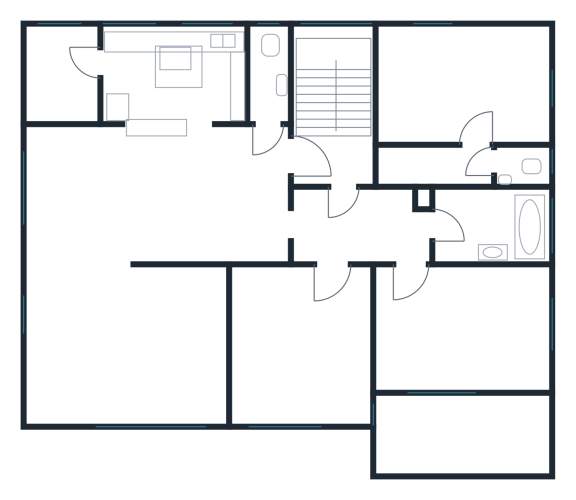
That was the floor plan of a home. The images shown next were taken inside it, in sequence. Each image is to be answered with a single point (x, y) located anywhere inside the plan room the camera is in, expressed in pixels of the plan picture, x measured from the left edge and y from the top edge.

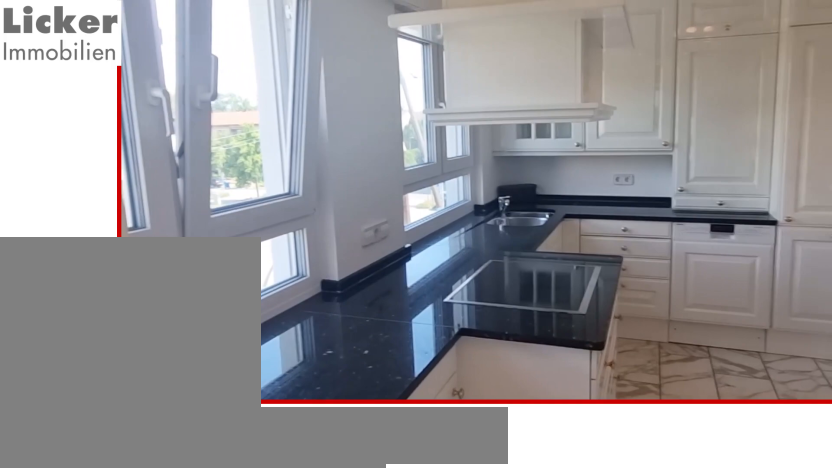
(171, 73)
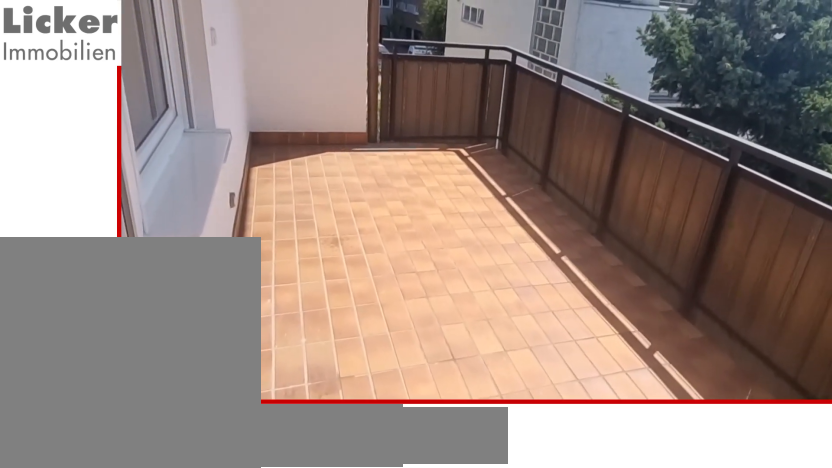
(467, 433)
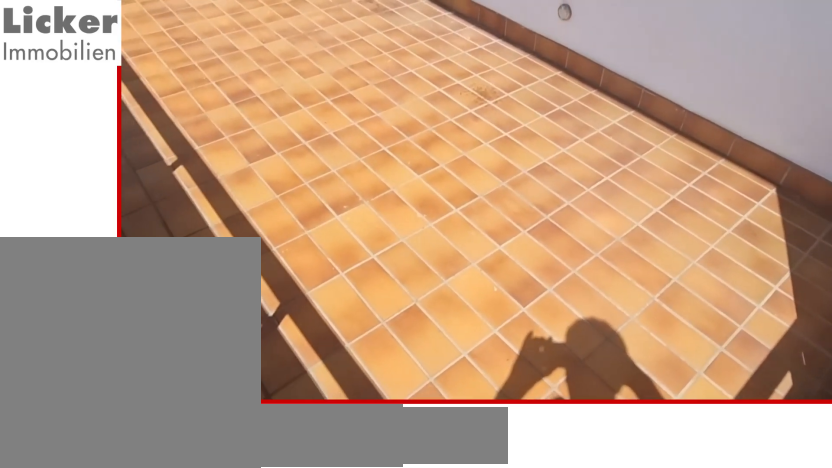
(467, 433)
